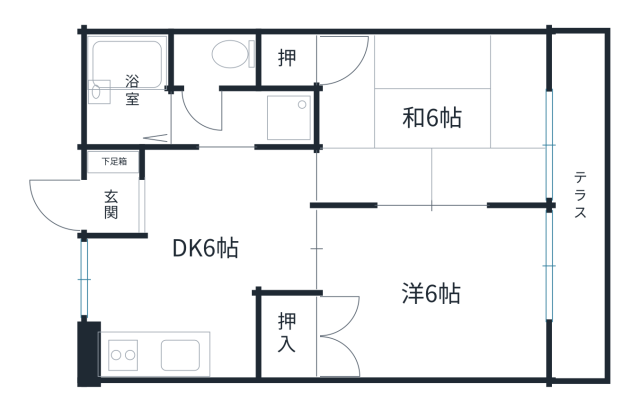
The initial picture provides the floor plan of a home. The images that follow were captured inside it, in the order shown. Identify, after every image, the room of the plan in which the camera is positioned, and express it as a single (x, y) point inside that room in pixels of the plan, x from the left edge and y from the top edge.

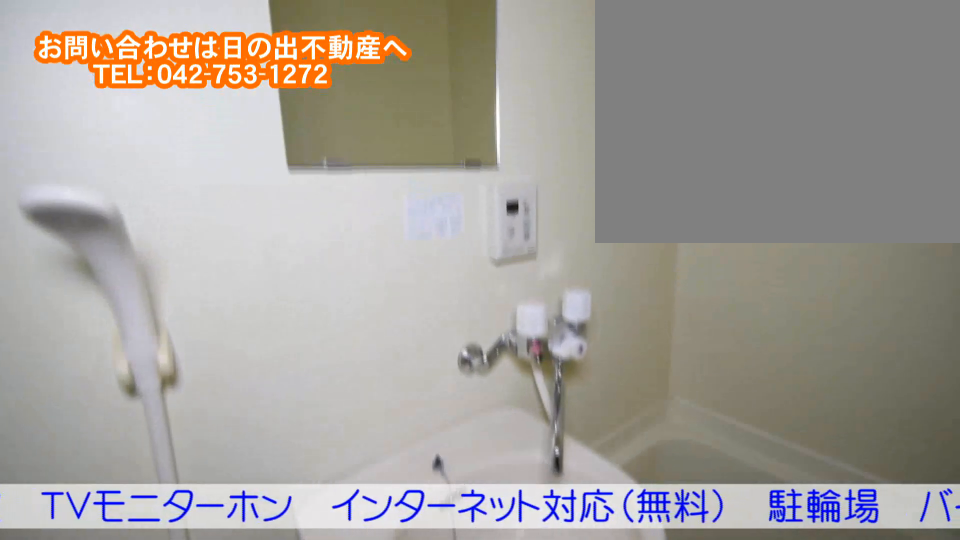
(129, 105)
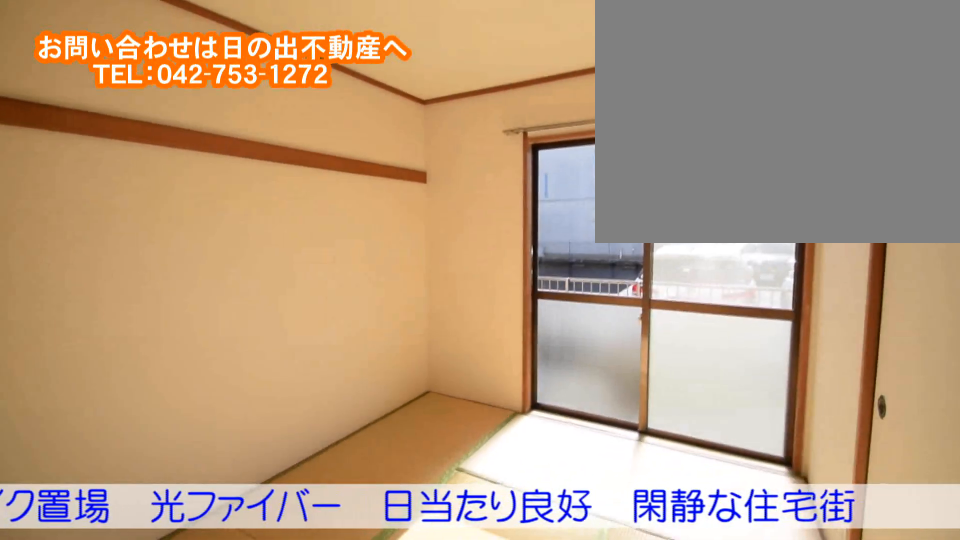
(487, 117)
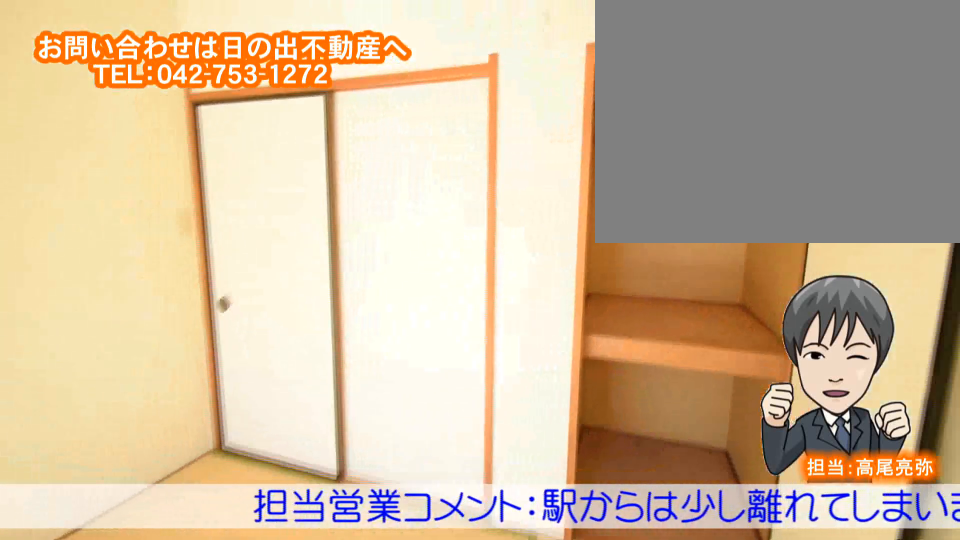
(487, 116)
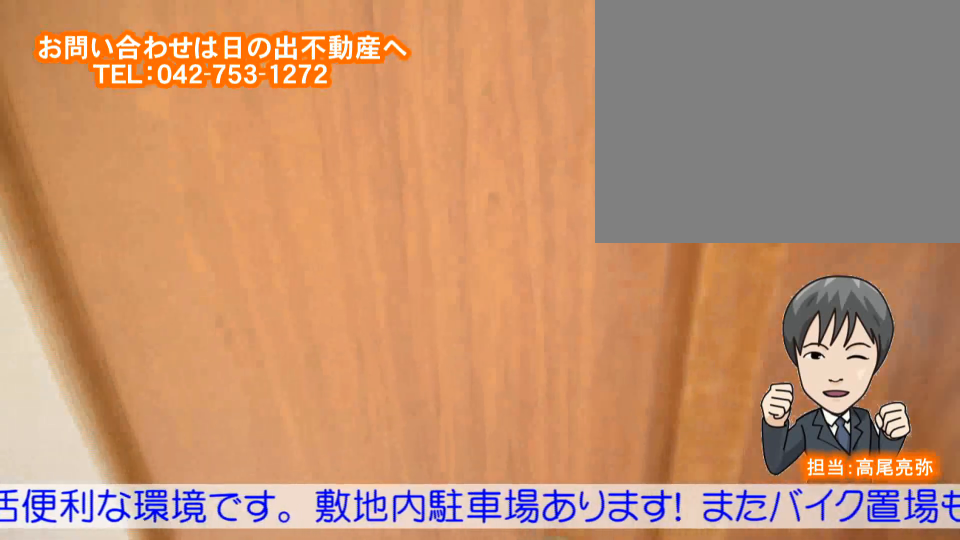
(492, 286)
